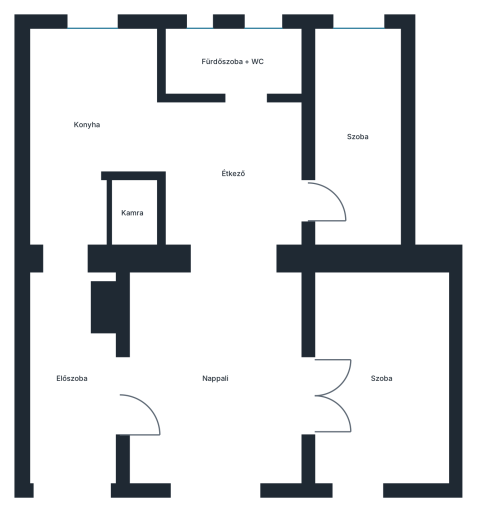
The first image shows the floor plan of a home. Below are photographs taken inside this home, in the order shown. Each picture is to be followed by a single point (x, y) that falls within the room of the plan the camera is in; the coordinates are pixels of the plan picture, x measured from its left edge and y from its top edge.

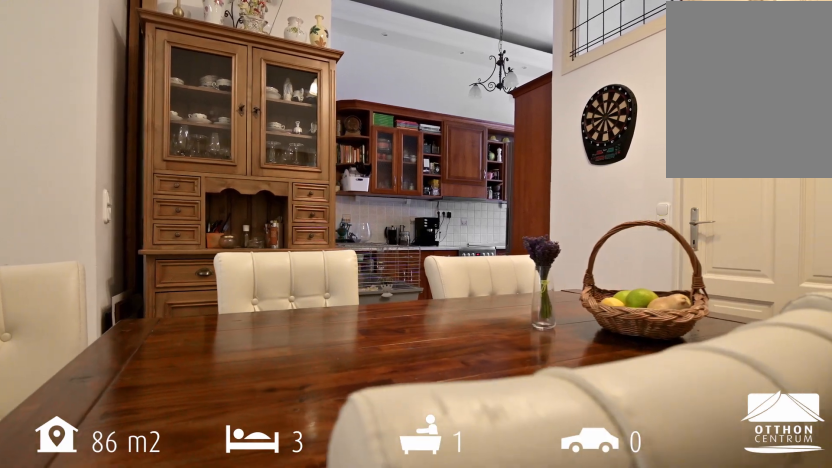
(236, 170)
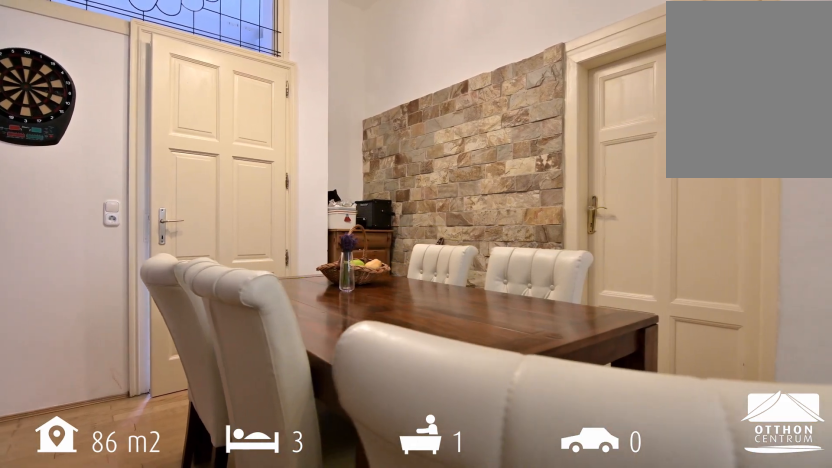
(236, 170)
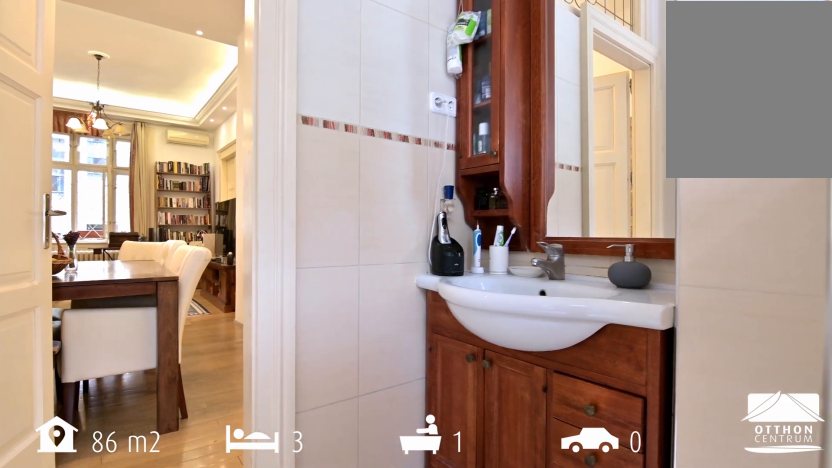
(236, 64)
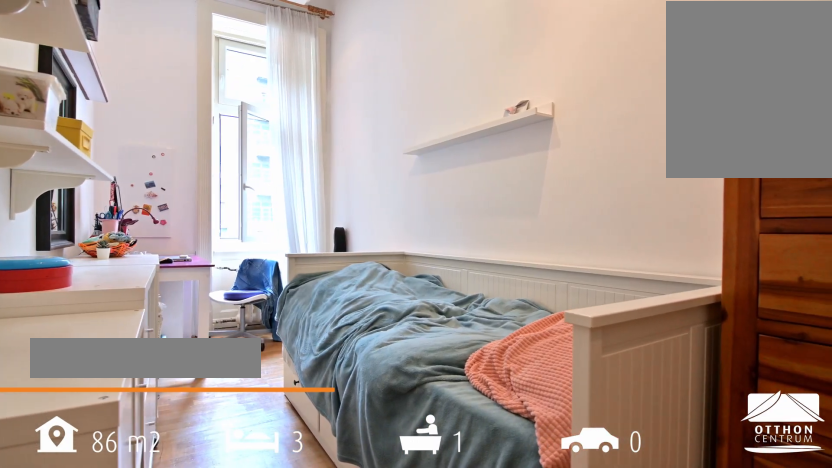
(366, 141)
